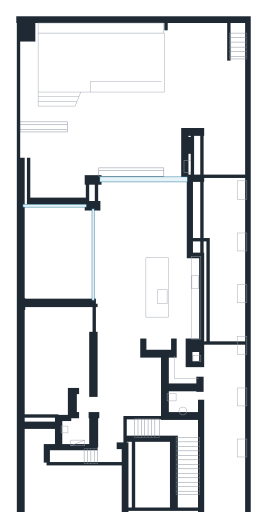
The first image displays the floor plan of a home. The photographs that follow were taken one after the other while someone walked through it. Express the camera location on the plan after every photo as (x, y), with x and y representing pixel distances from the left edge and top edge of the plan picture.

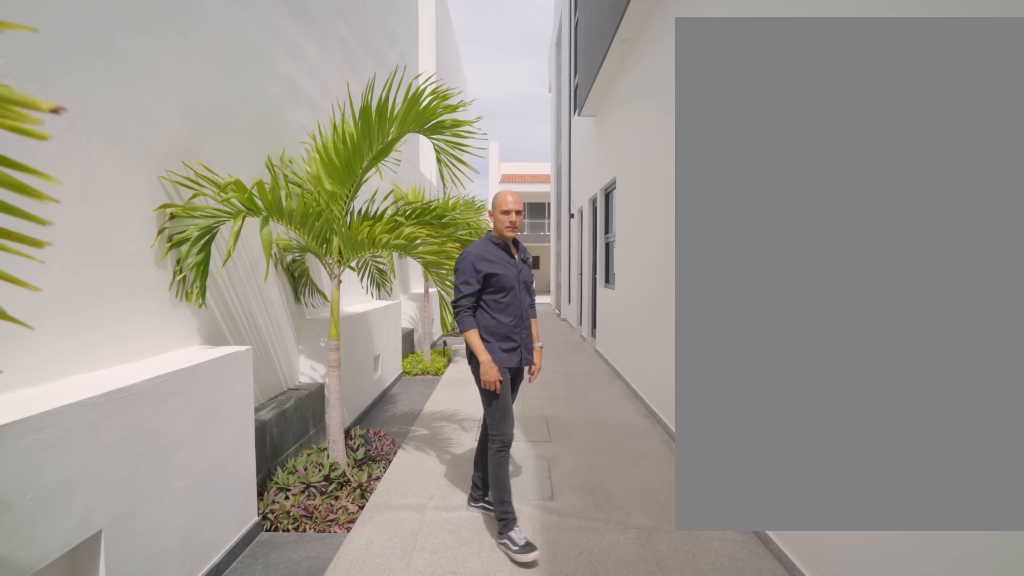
(225, 326)
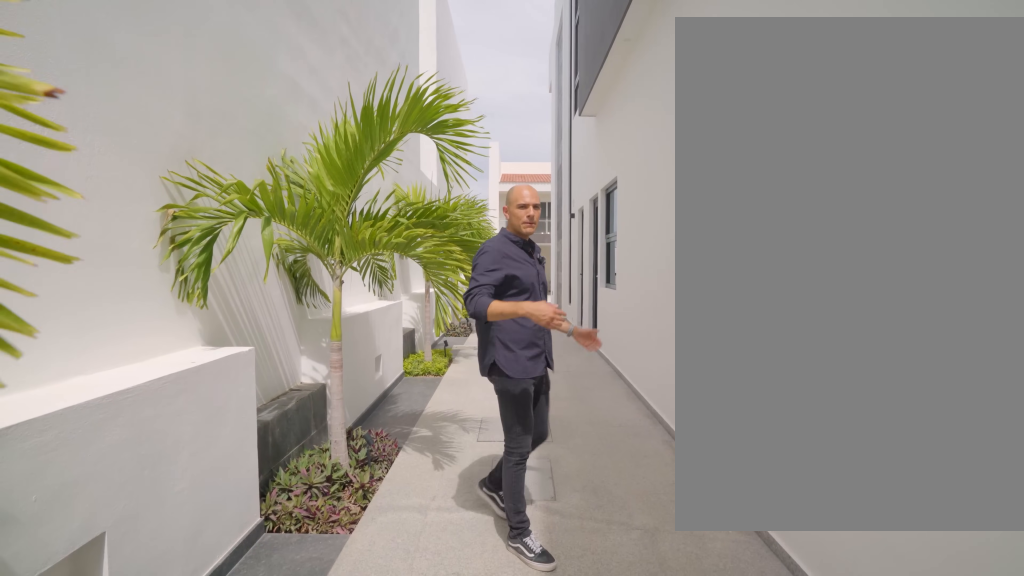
(225, 326)
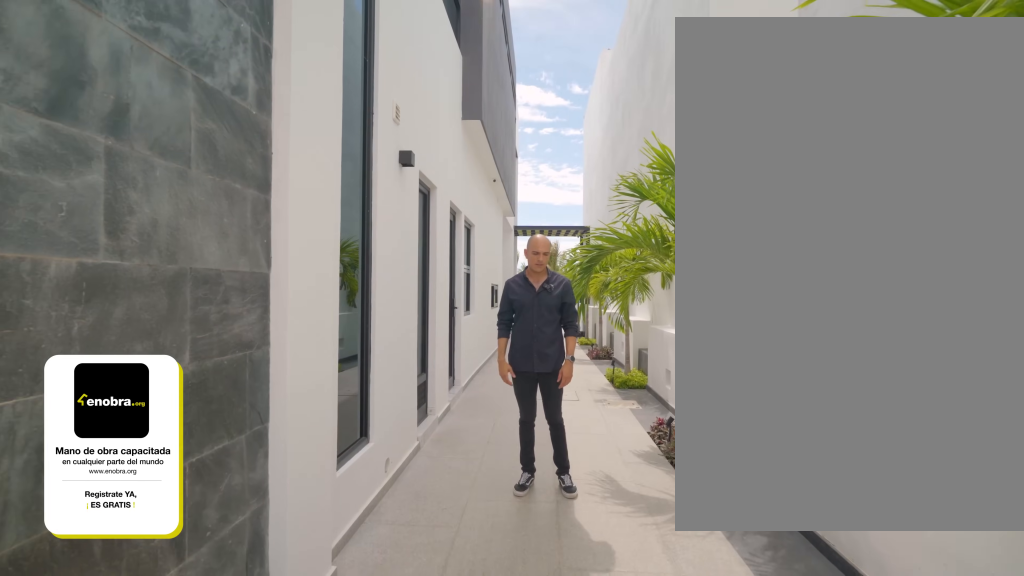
(231, 489)
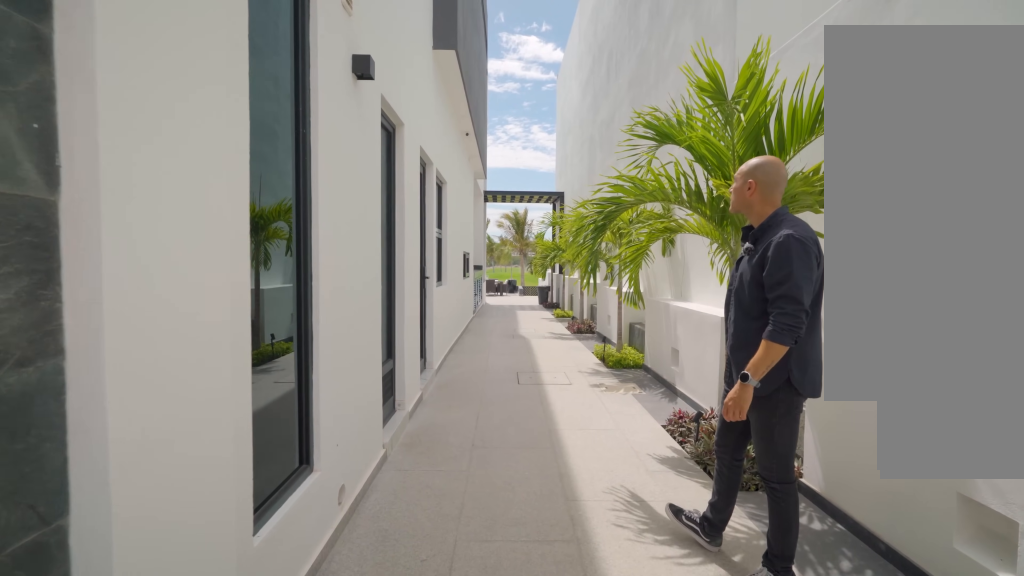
(221, 469)
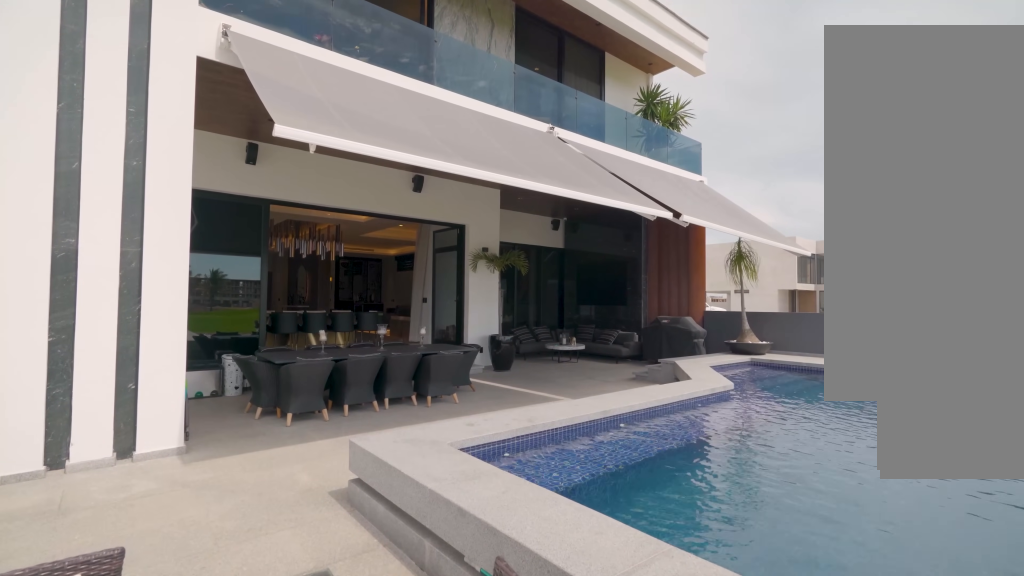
(186, 87)
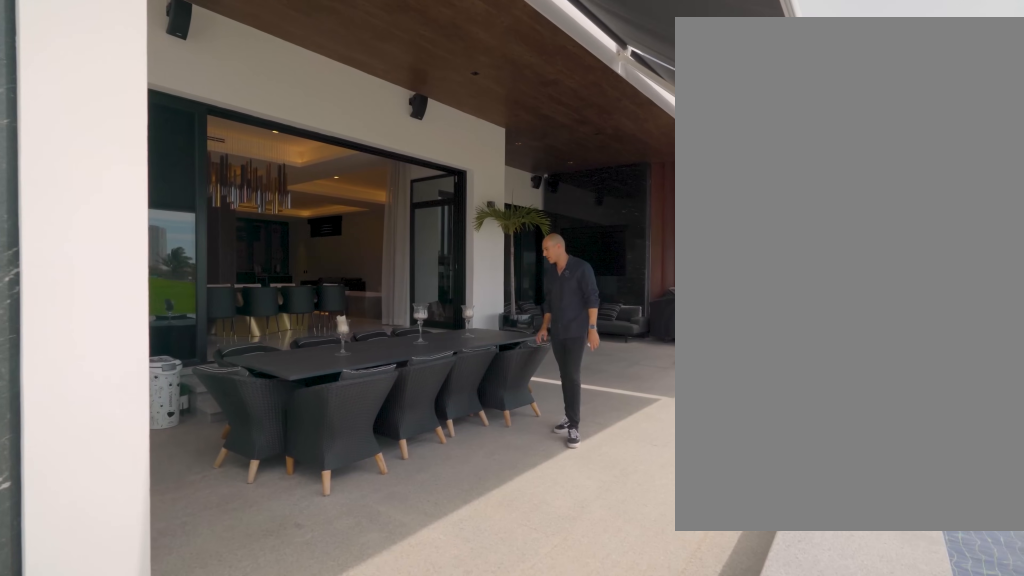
(186, 87)
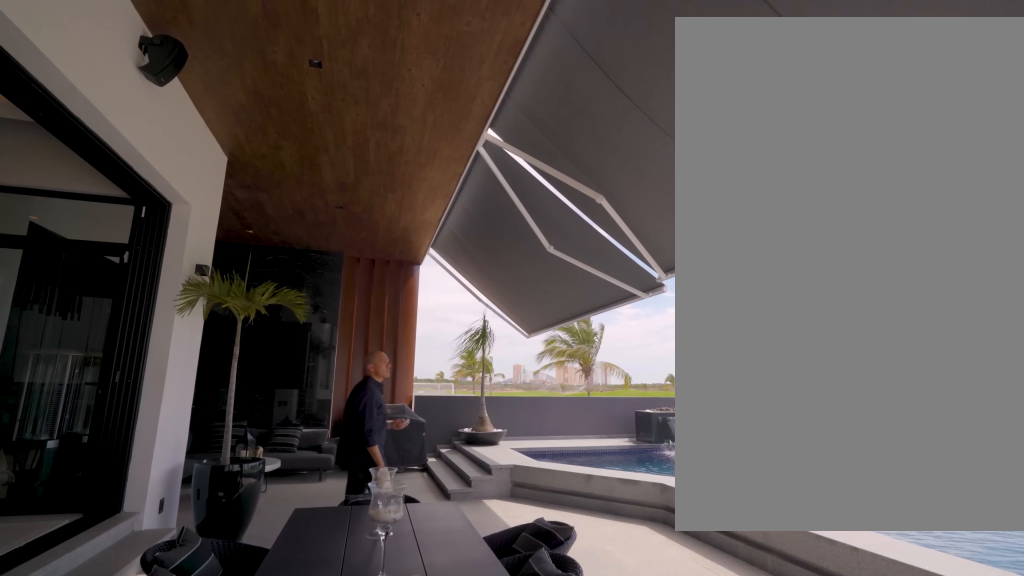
(178, 130)
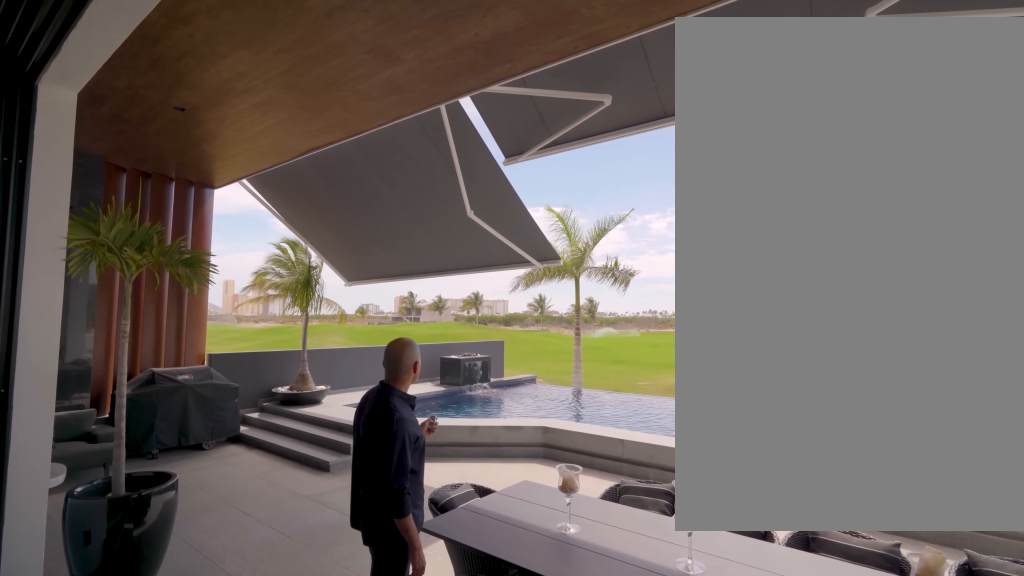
(133, 178)
